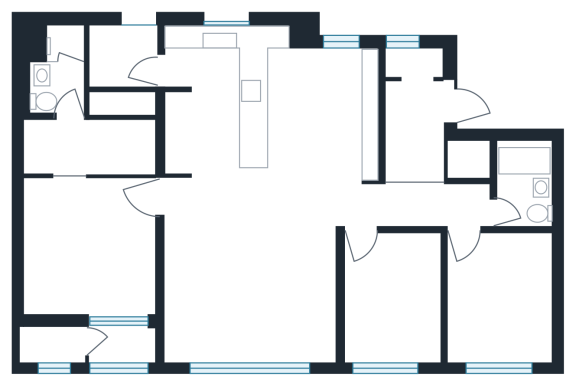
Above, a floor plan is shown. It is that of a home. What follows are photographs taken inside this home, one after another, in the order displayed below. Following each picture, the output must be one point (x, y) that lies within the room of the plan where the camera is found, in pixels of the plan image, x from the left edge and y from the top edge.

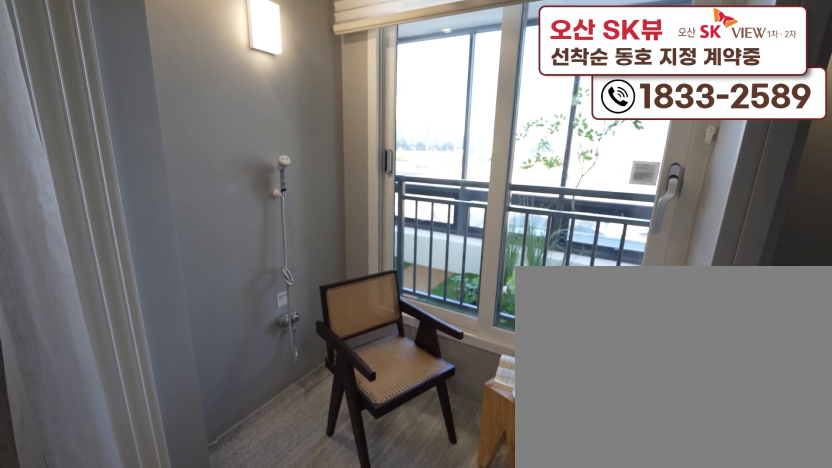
(120, 358)
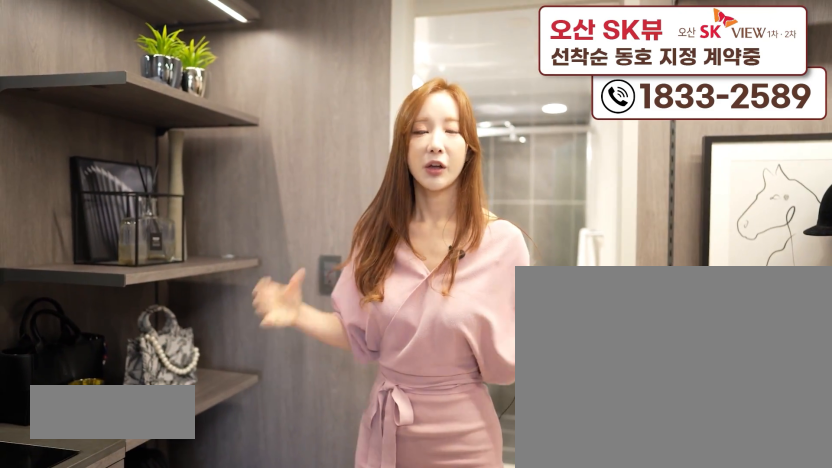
(65, 167)
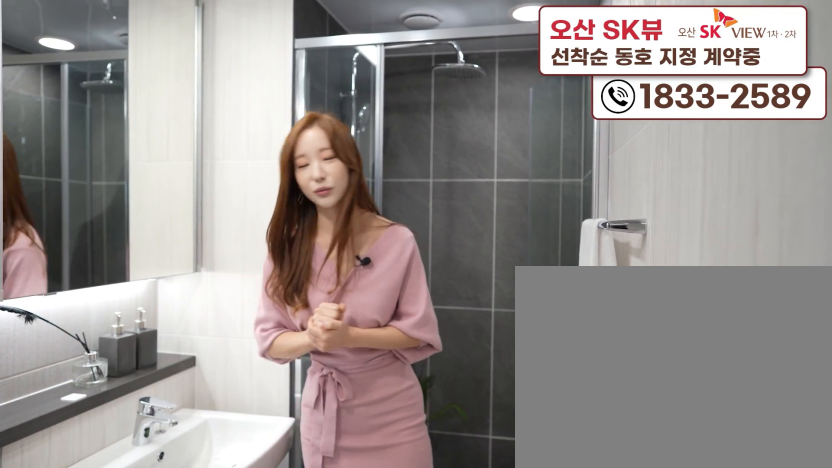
(63, 94)
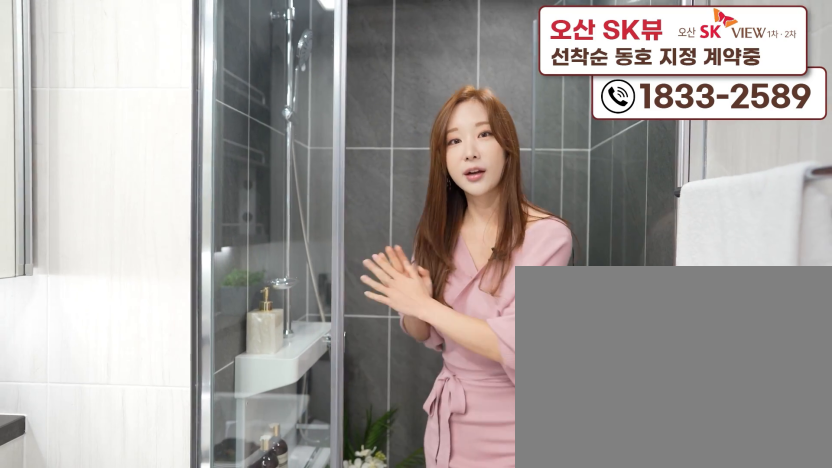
(63, 94)
